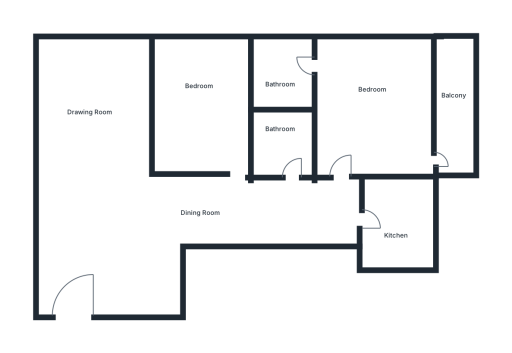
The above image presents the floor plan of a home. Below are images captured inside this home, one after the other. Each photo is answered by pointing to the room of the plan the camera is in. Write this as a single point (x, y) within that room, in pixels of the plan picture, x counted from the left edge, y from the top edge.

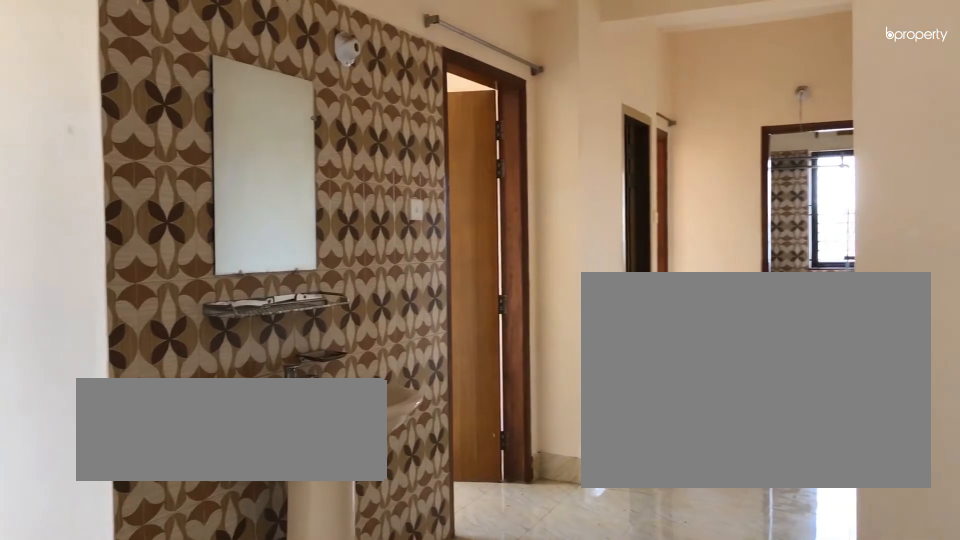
(113, 220)
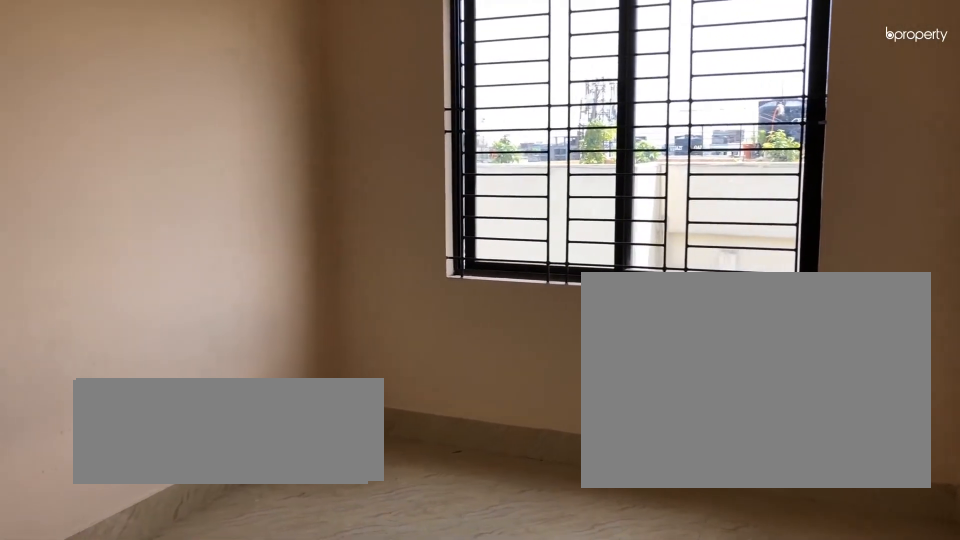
(206, 112)
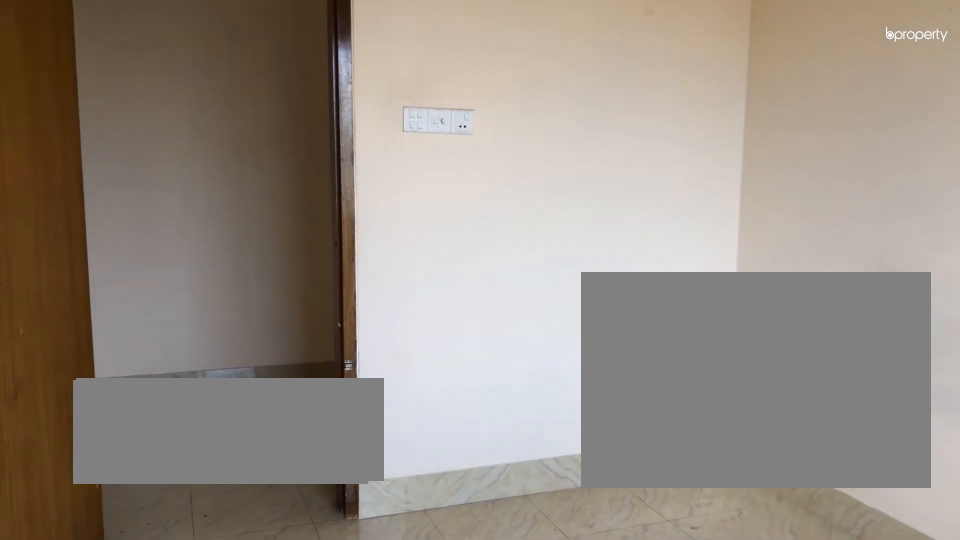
(206, 112)
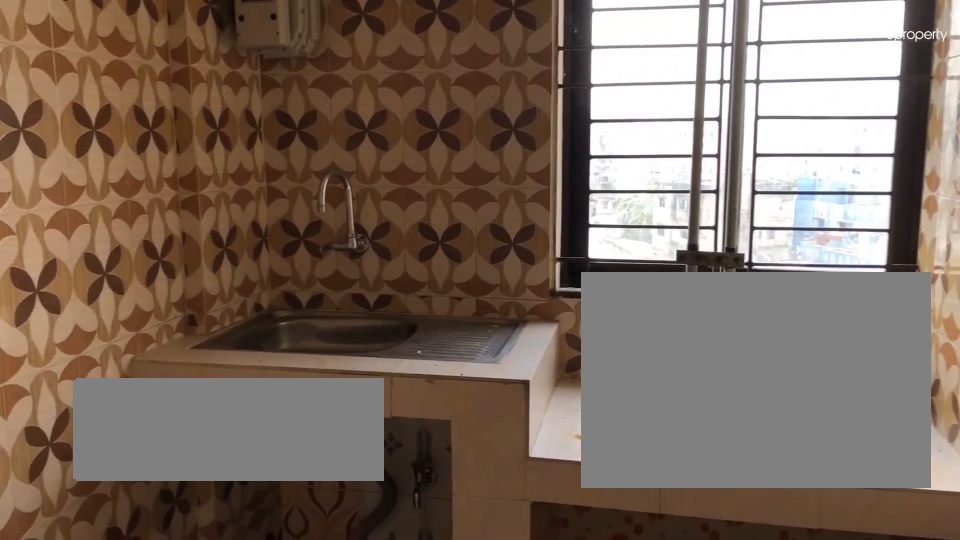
(396, 218)
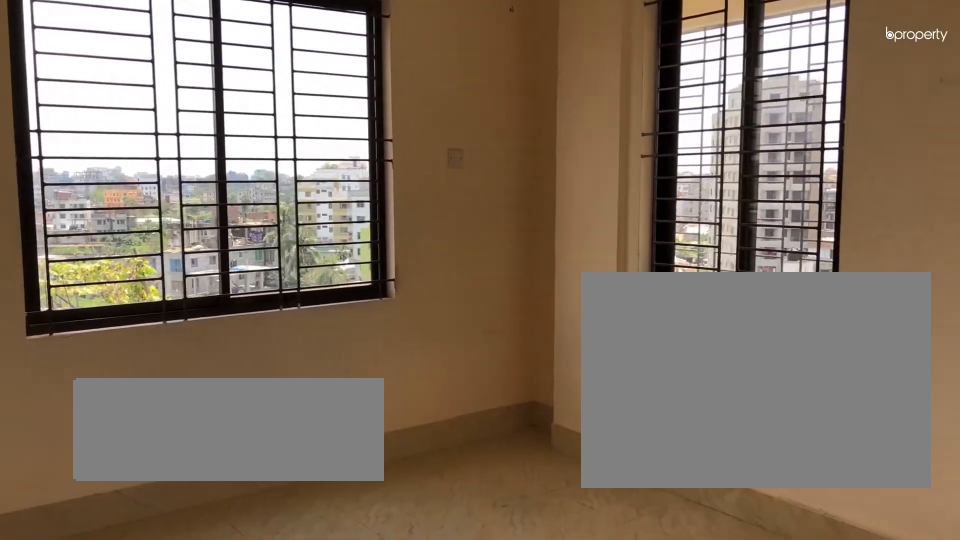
(374, 99)
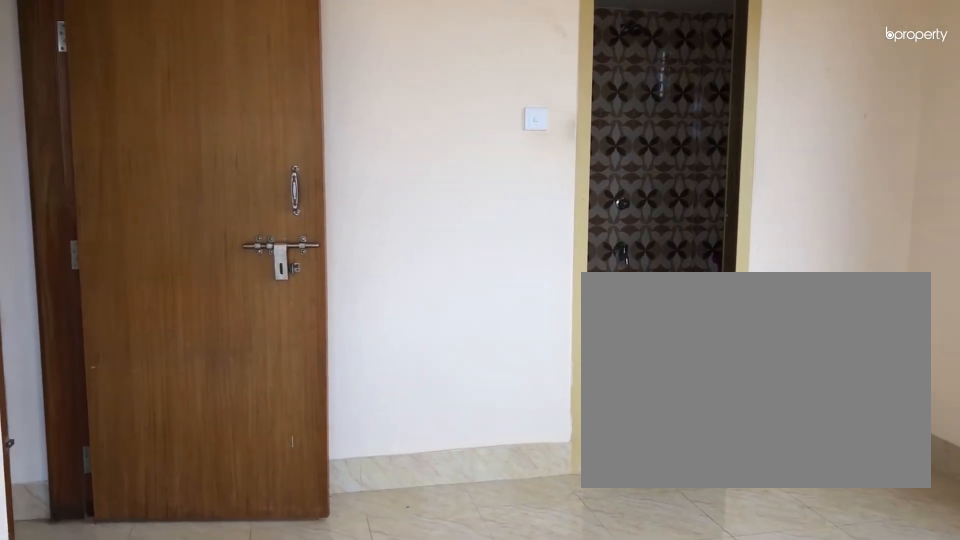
(374, 99)
